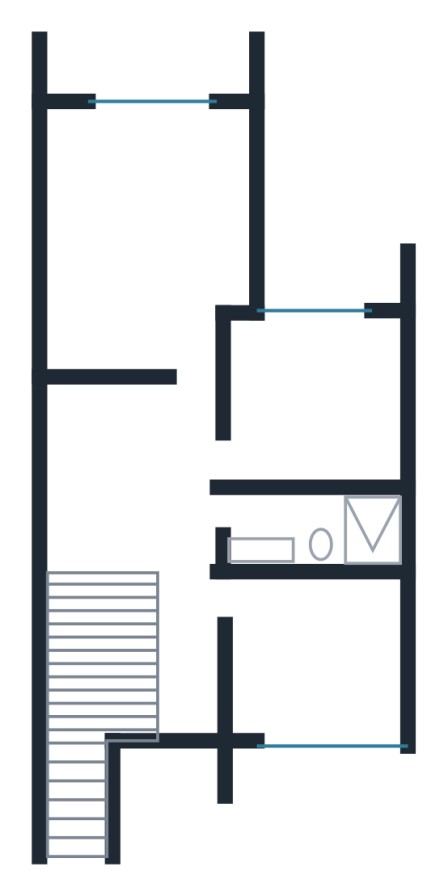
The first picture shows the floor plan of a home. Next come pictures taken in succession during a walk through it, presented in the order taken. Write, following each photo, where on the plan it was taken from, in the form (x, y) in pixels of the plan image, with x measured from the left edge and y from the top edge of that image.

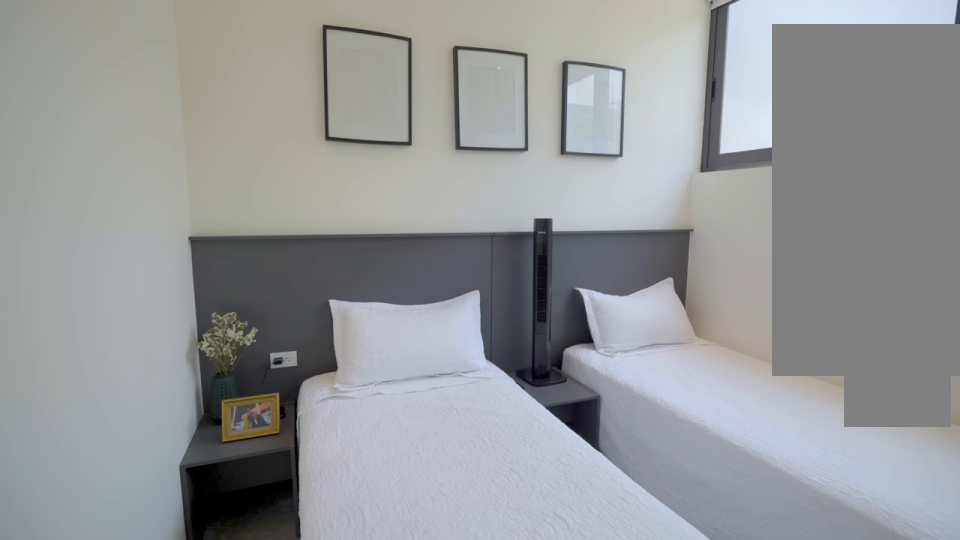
(232, 594)
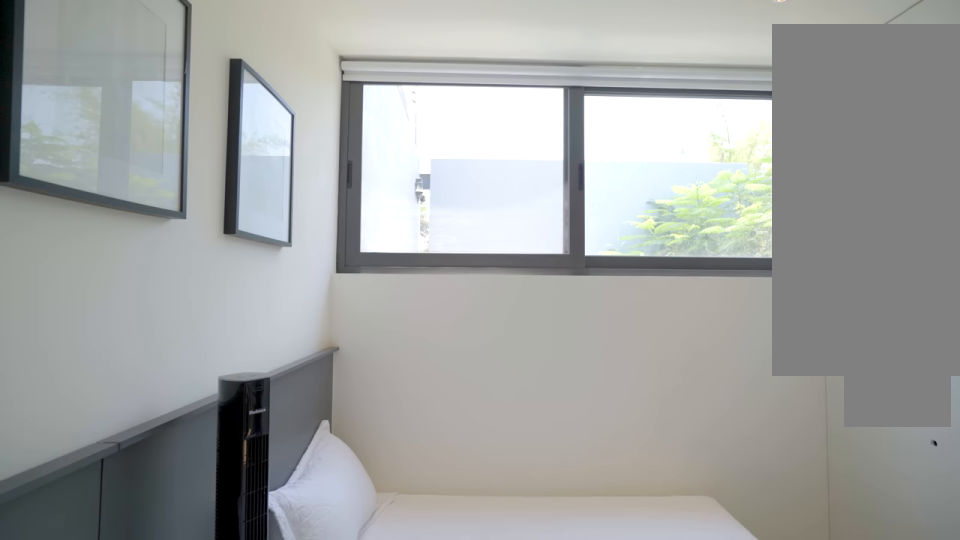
(269, 678)
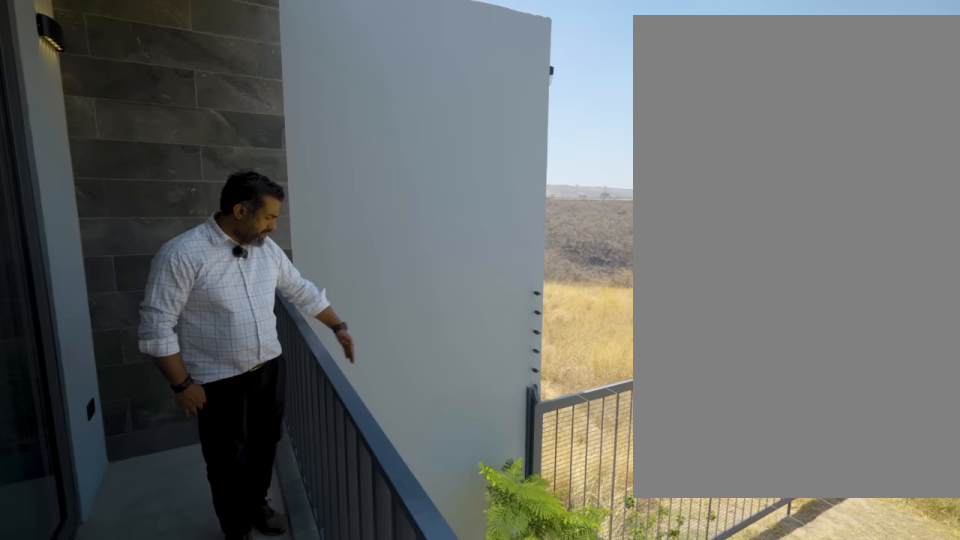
(144, 74)
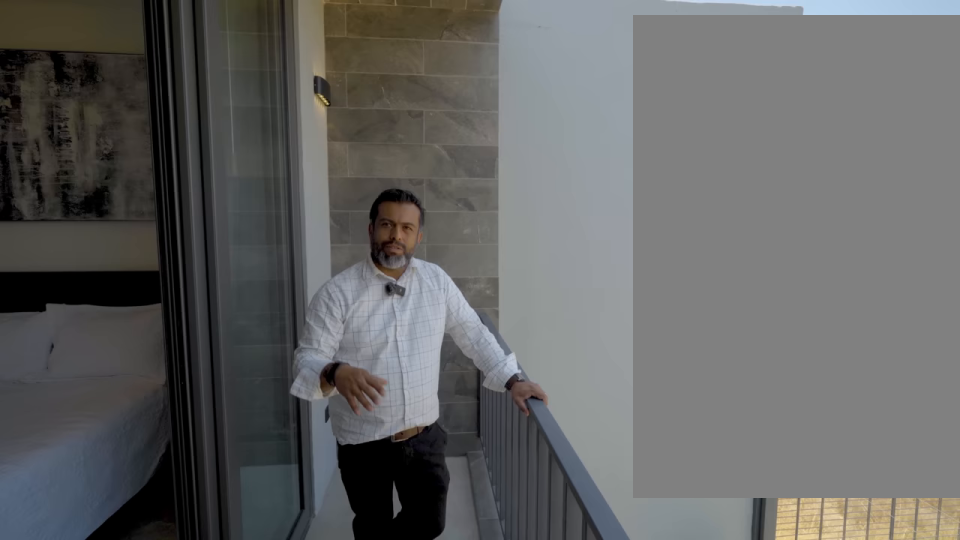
(169, 76)
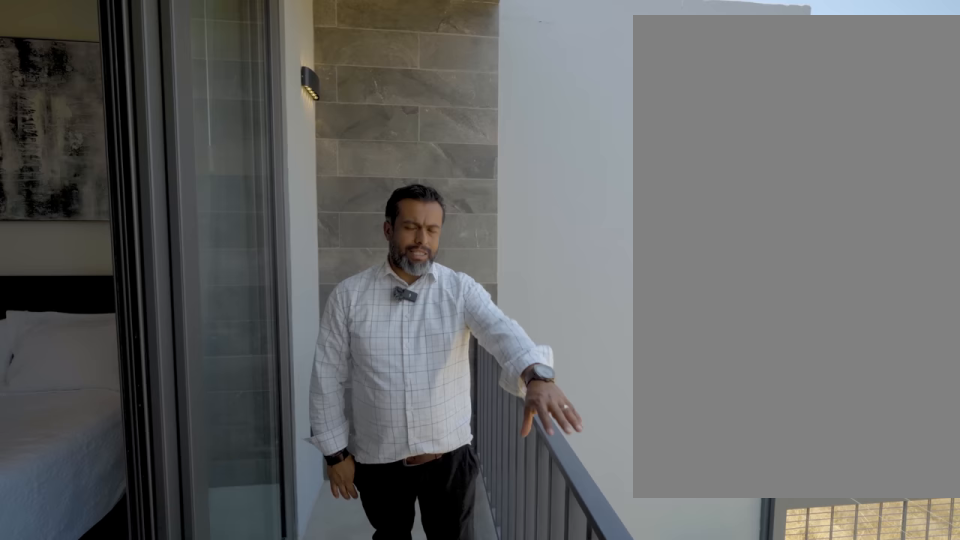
(169, 76)
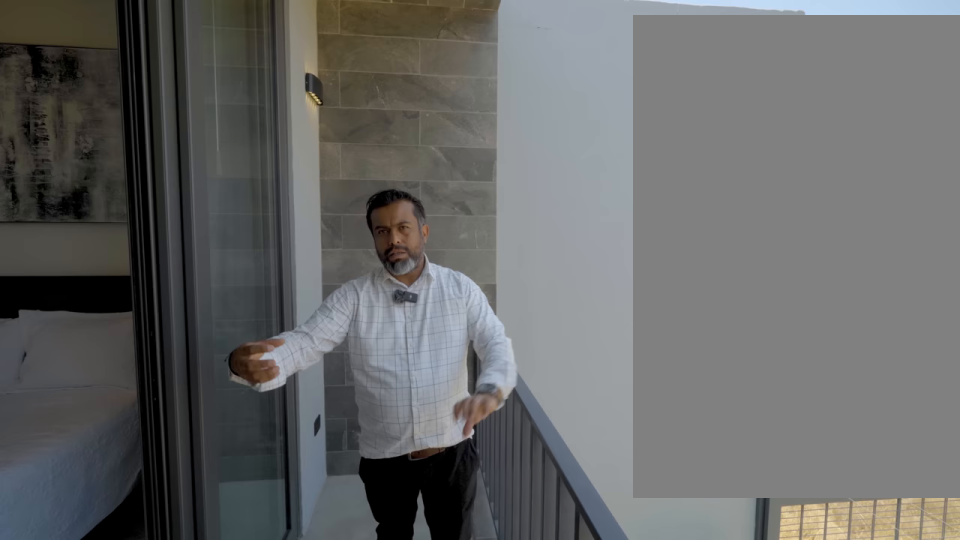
(168, 76)
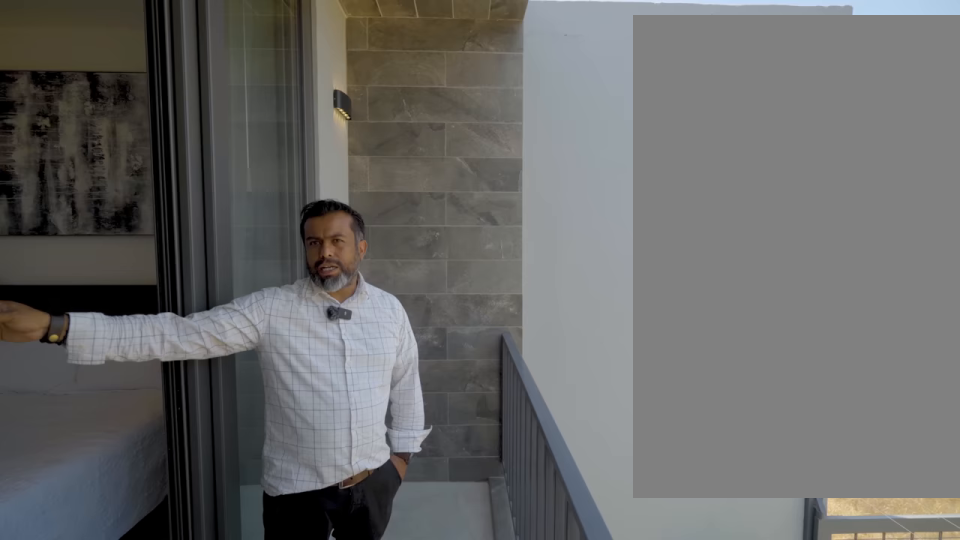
(168, 76)
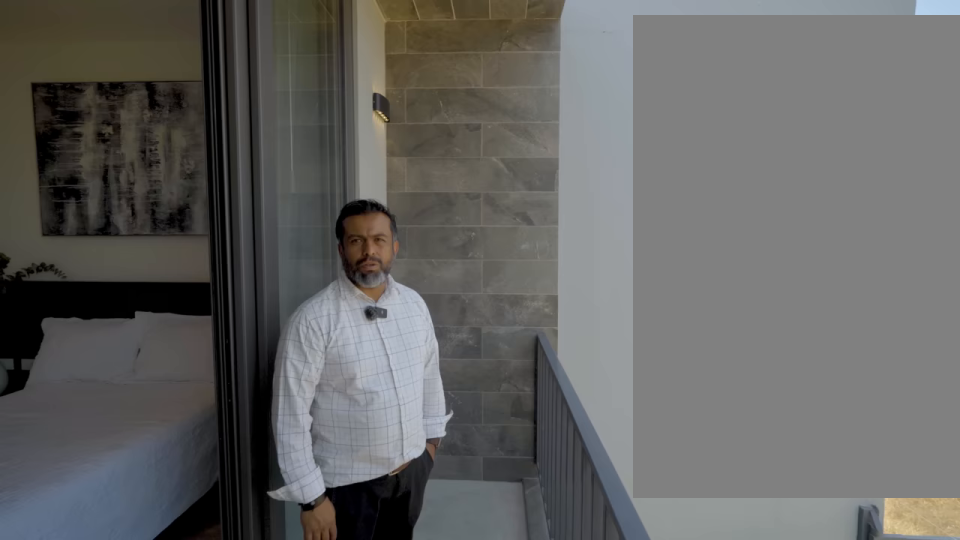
(169, 75)
